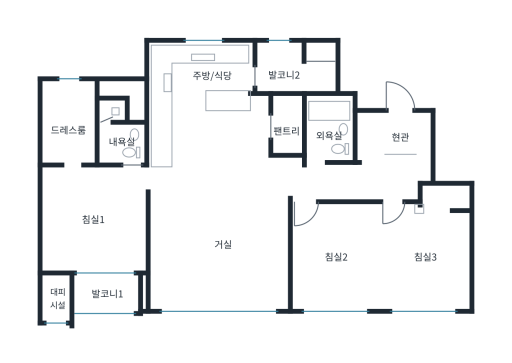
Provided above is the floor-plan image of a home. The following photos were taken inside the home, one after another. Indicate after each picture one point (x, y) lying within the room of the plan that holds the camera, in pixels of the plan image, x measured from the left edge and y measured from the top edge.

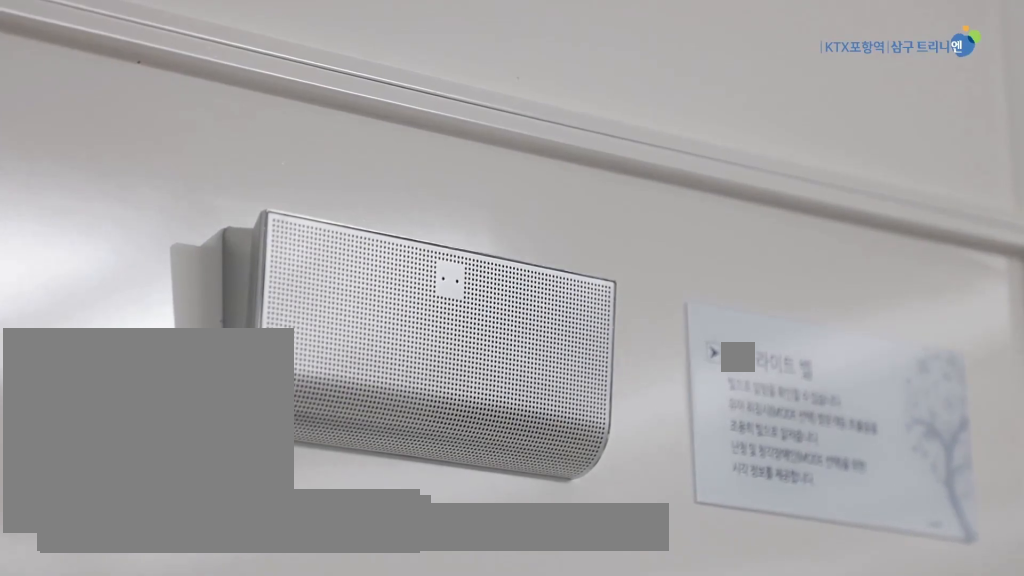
(219, 253)
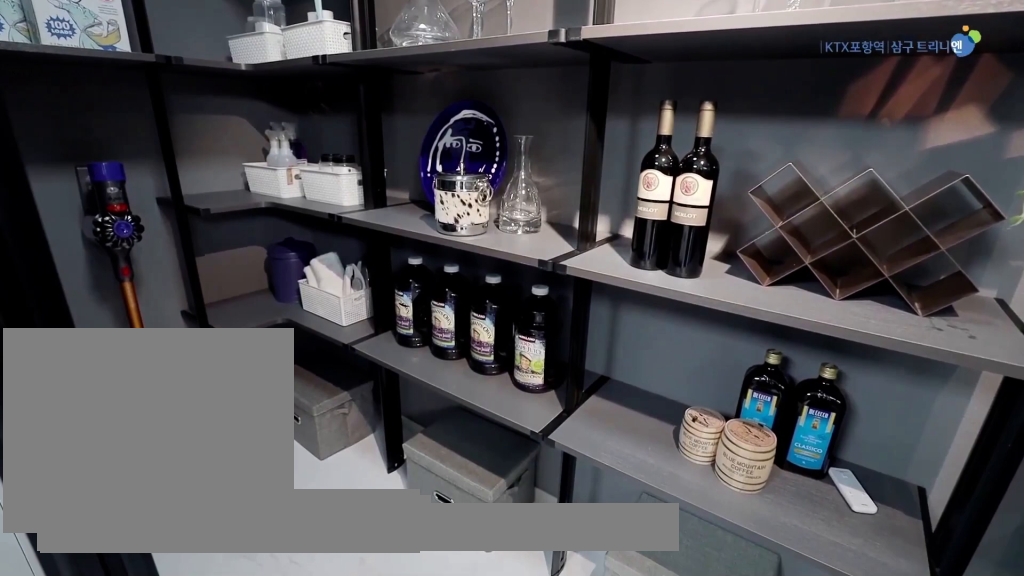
(287, 129)
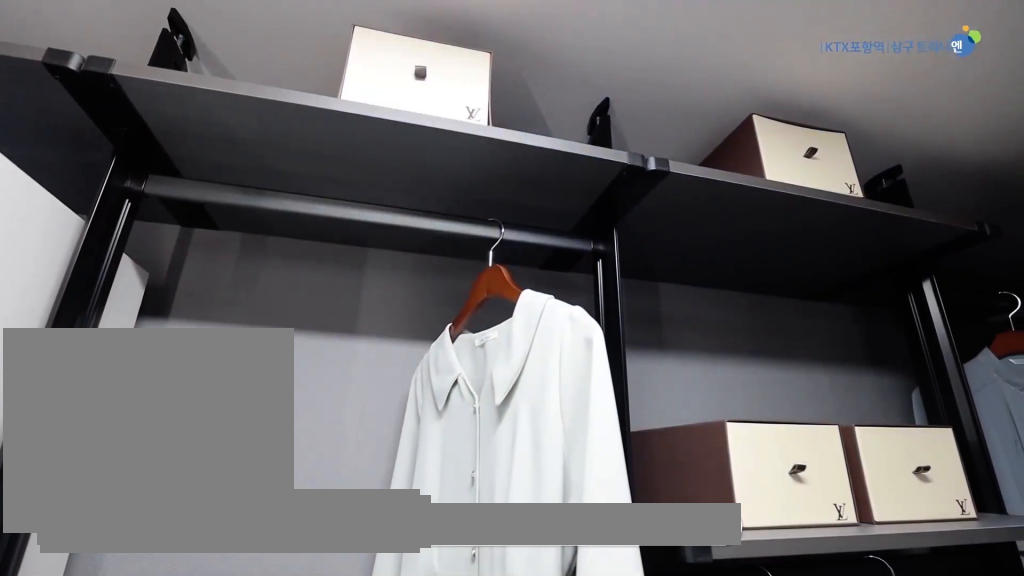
(67, 124)
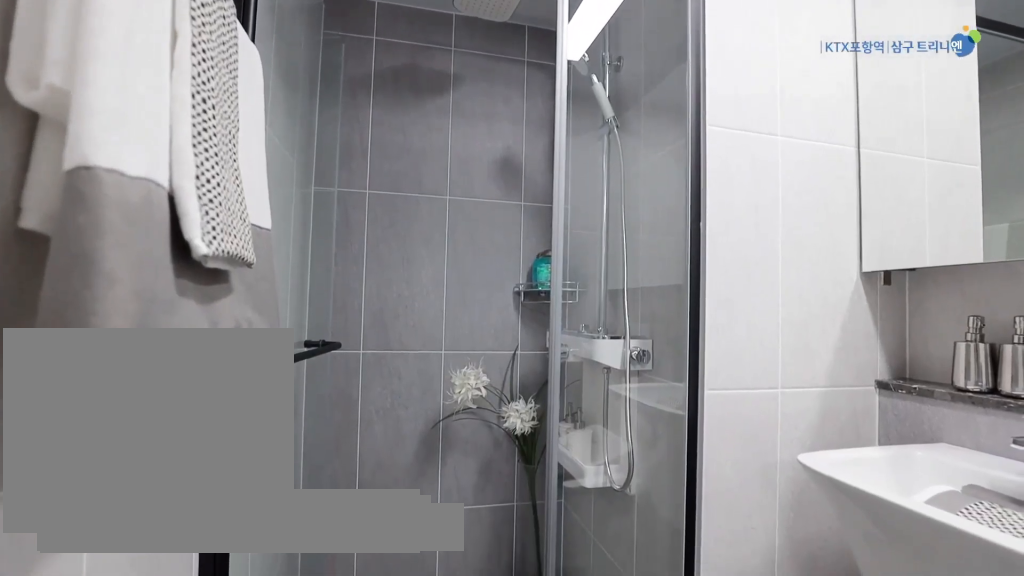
(117, 132)
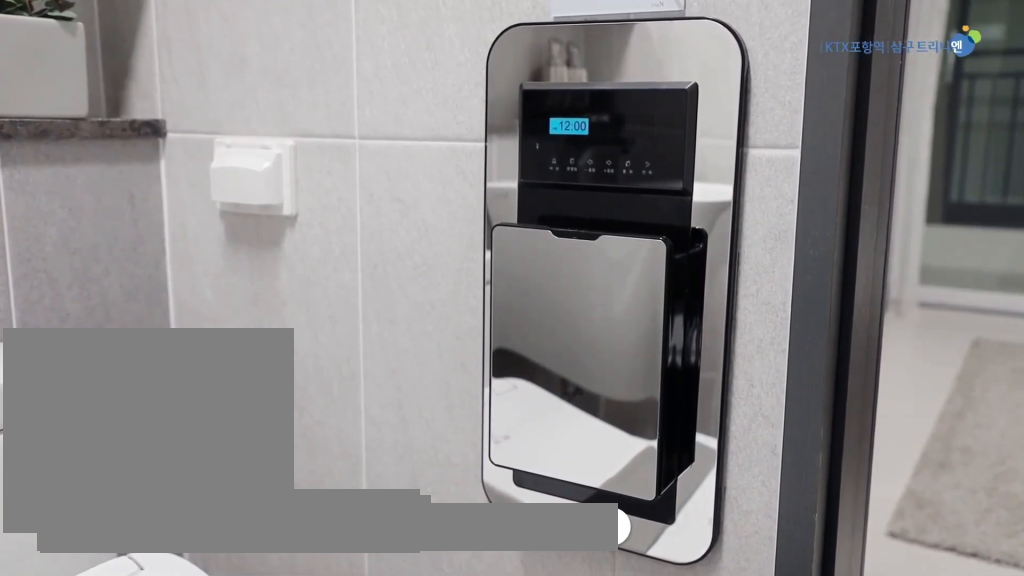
(117, 132)
